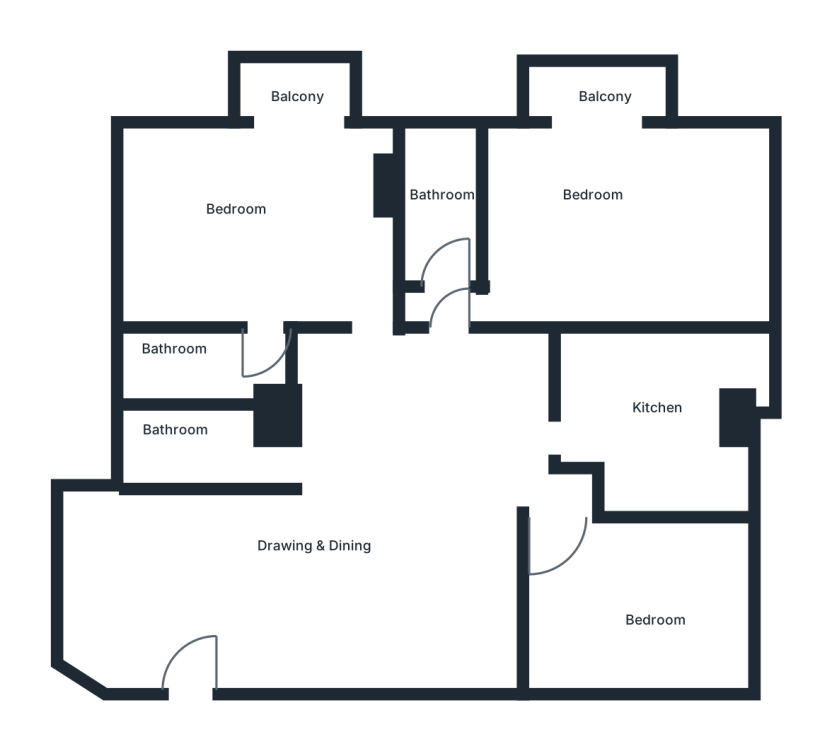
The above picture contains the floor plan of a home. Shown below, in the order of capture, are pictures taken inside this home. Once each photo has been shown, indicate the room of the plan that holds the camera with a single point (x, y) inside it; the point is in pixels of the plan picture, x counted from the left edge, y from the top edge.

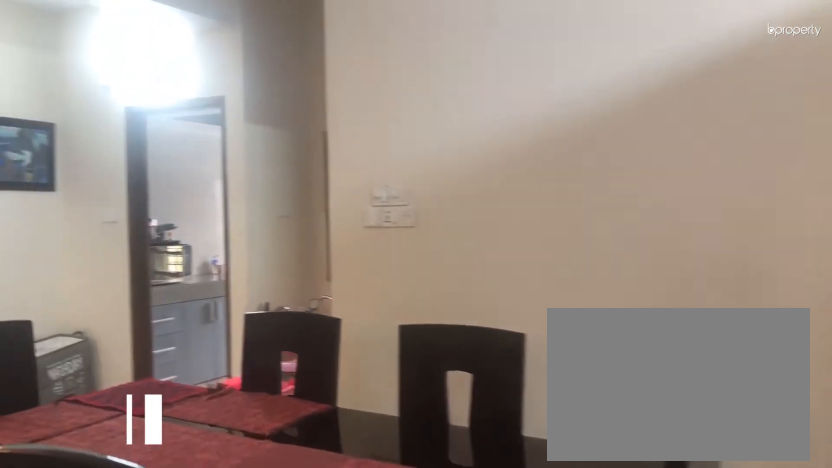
(401, 533)
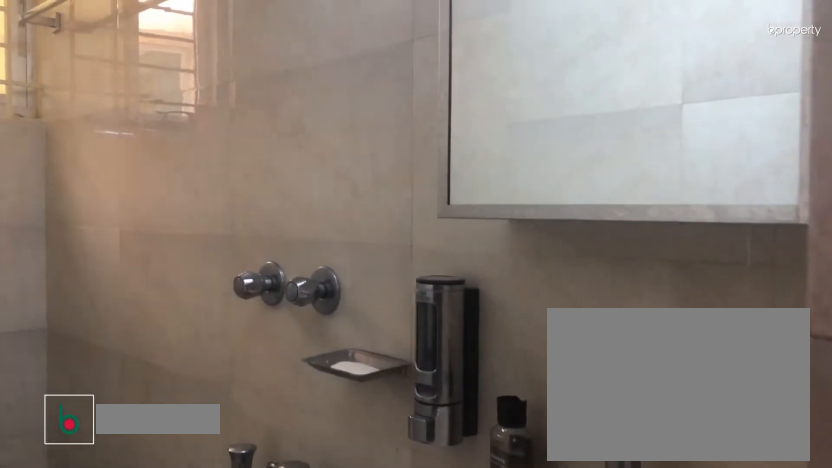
(189, 441)
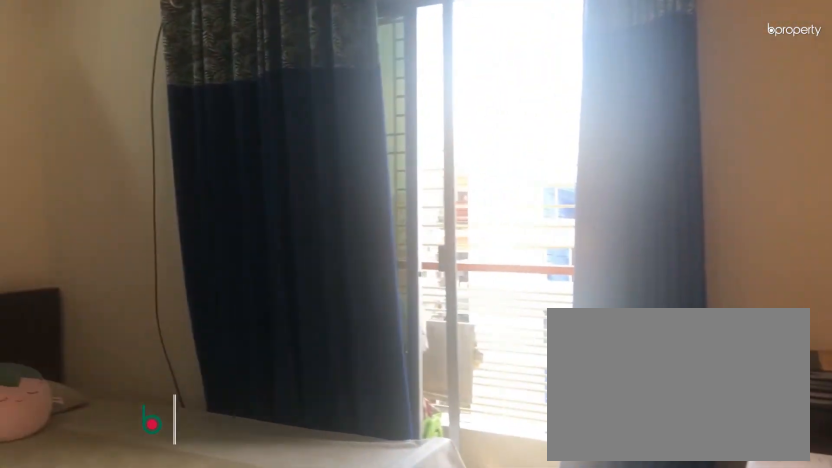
(267, 209)
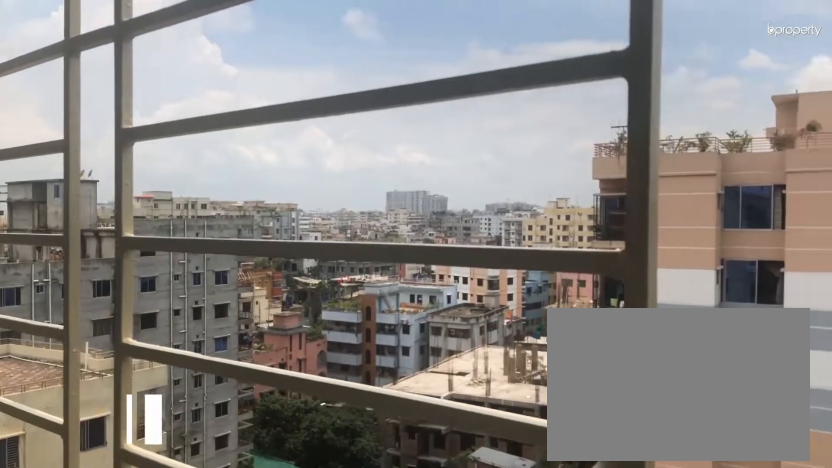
(299, 92)
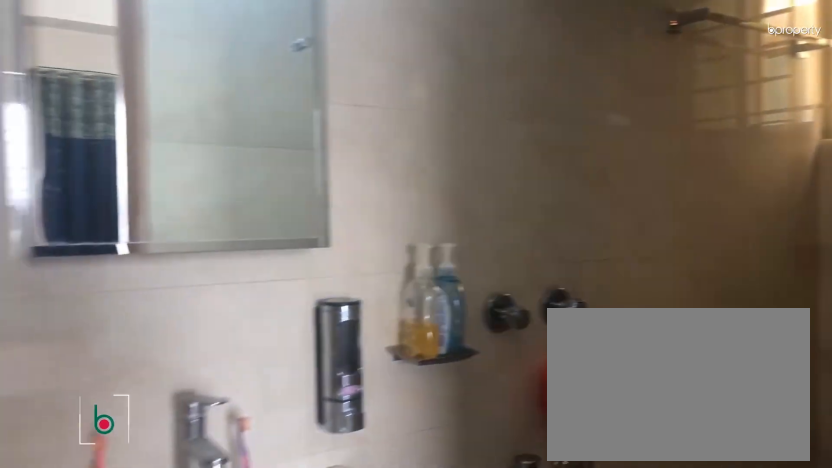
(199, 368)
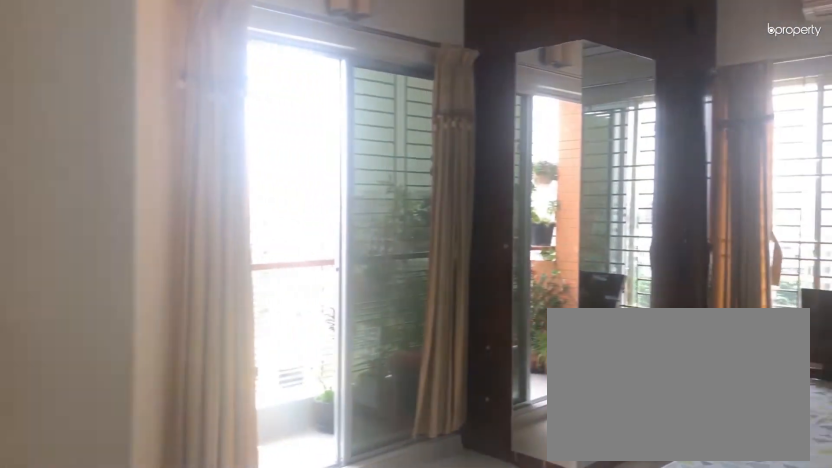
(617, 231)
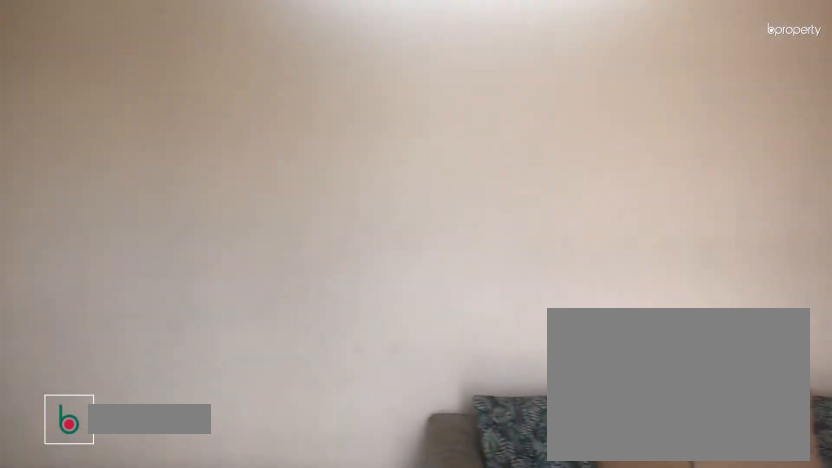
(617, 231)
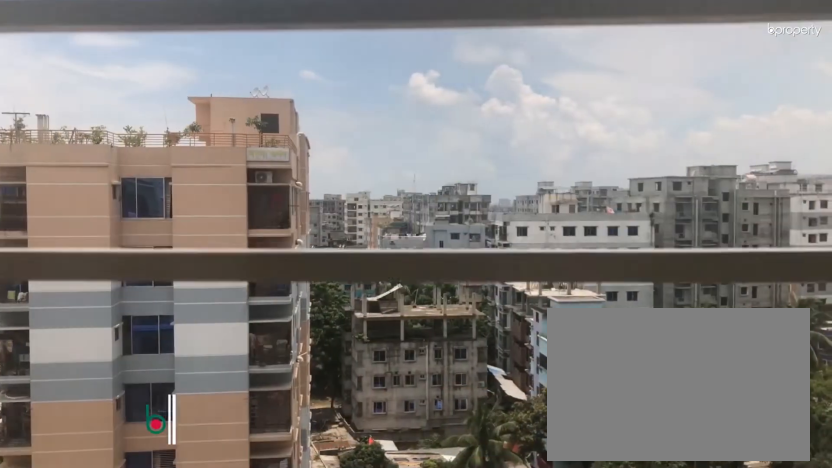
(600, 89)
